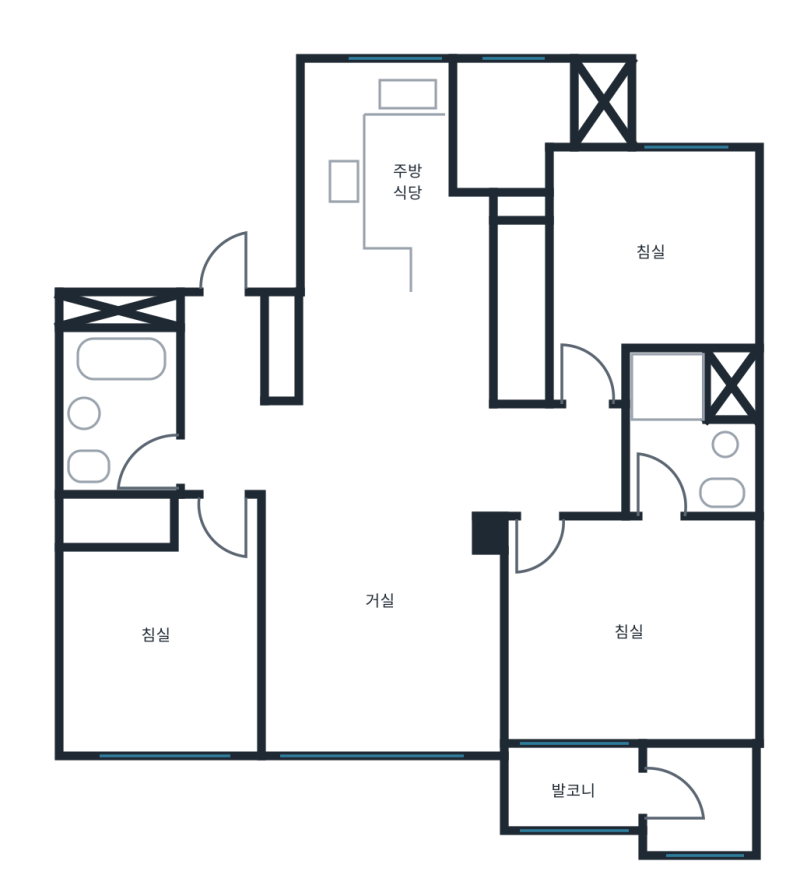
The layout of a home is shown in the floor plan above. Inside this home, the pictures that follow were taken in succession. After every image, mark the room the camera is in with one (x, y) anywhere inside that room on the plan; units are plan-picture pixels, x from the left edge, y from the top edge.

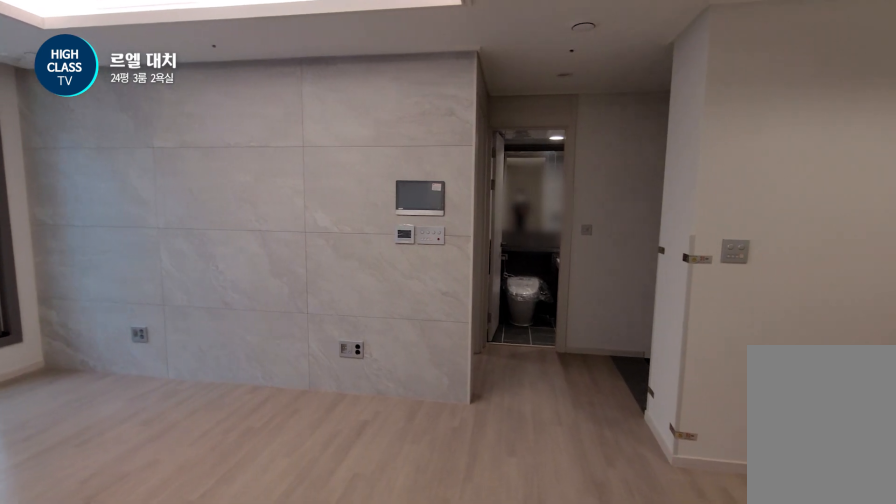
(381, 578)
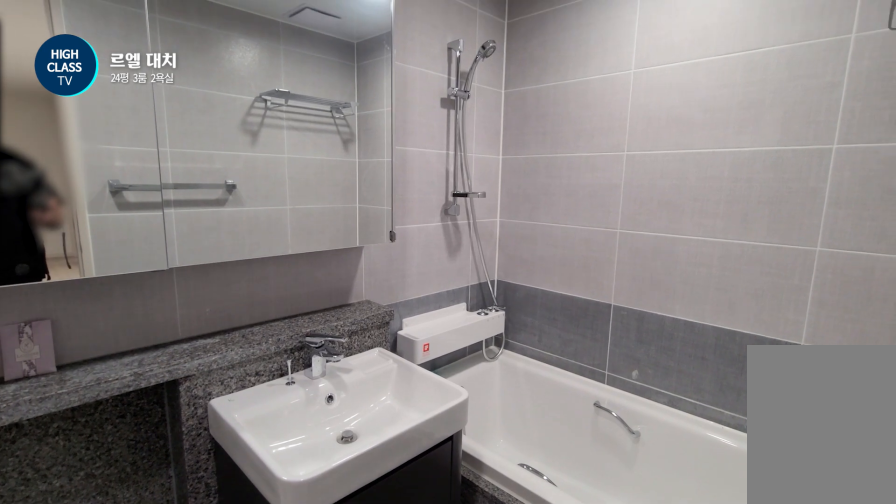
(116, 411)
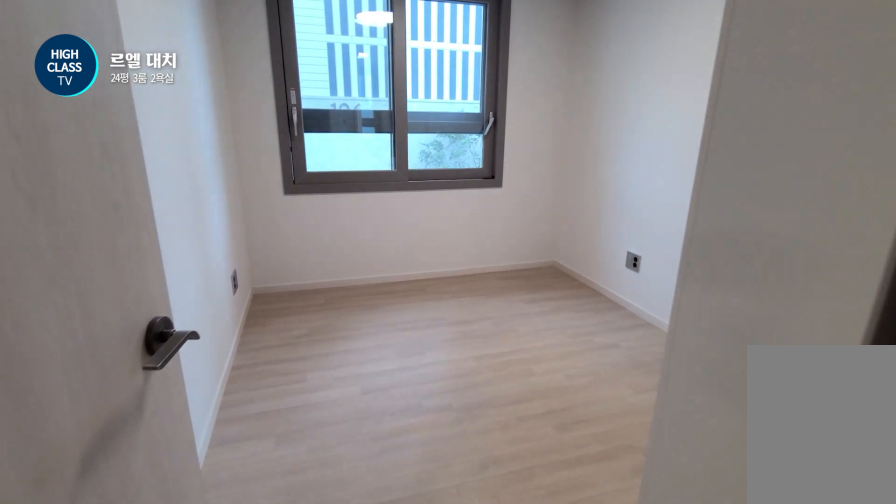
(161, 624)
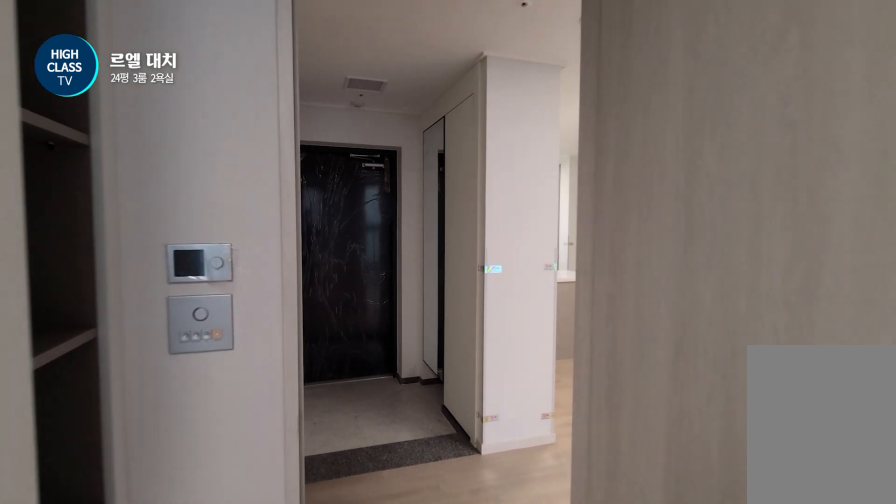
(161, 624)
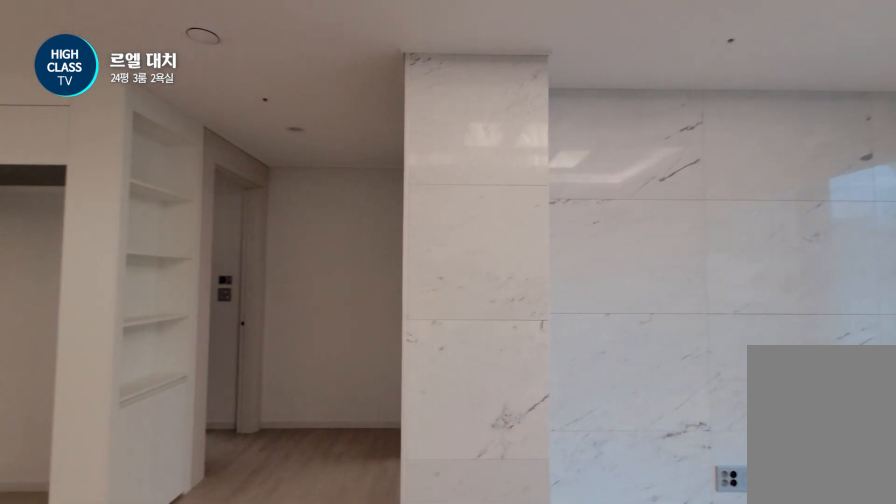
(381, 578)
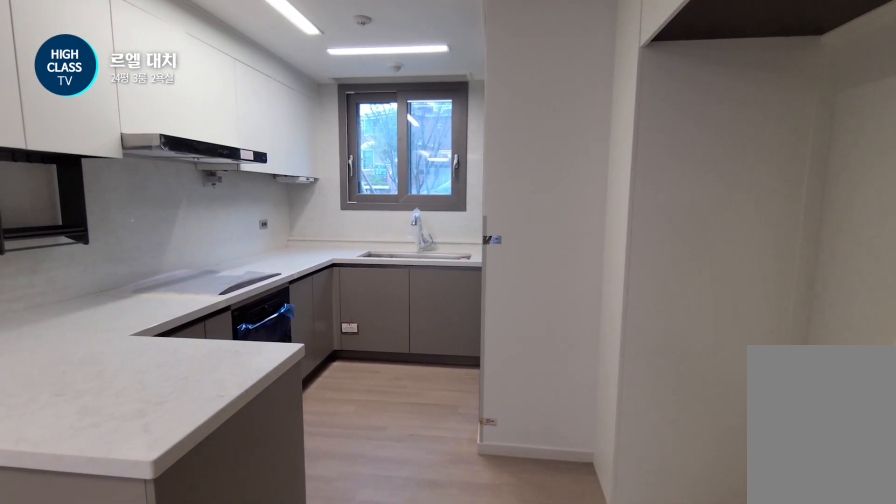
(408, 249)
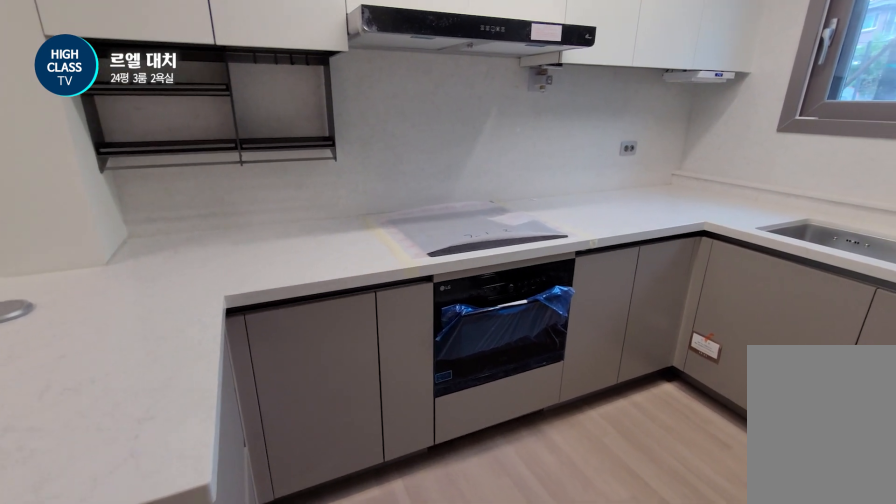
(408, 249)
